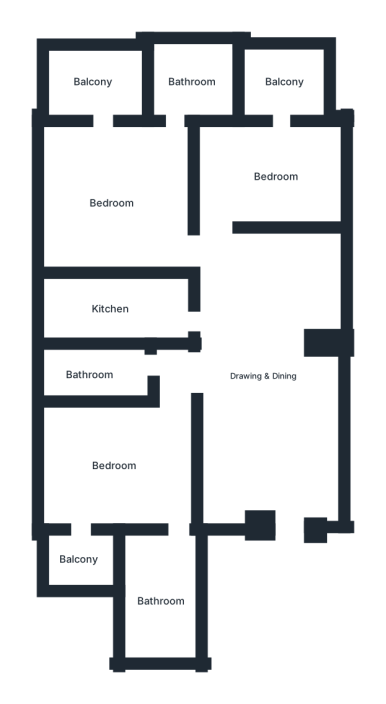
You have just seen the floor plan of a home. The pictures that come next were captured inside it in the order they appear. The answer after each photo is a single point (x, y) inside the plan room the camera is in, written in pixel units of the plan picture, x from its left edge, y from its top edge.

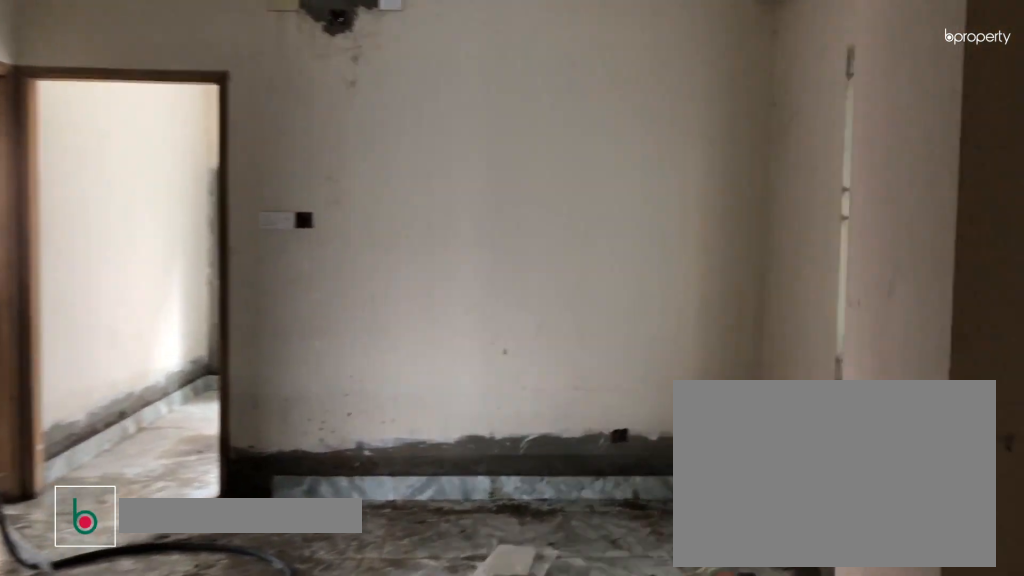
(263, 374)
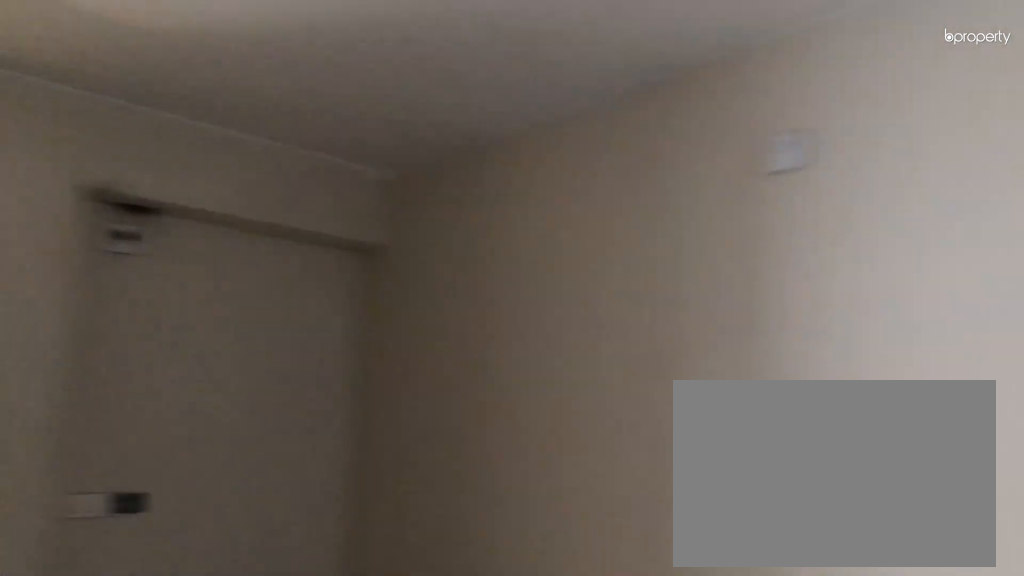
(263, 374)
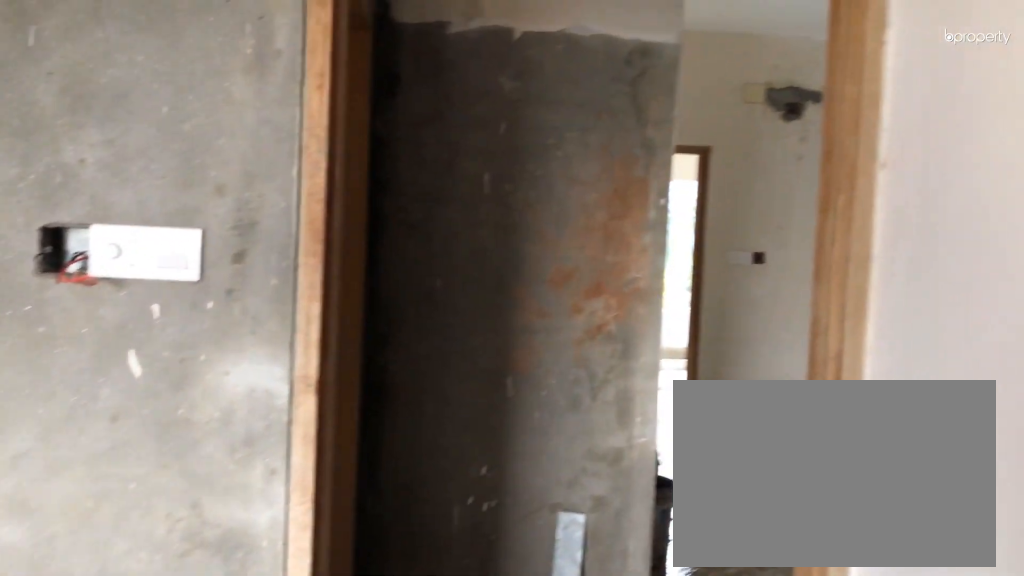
(112, 465)
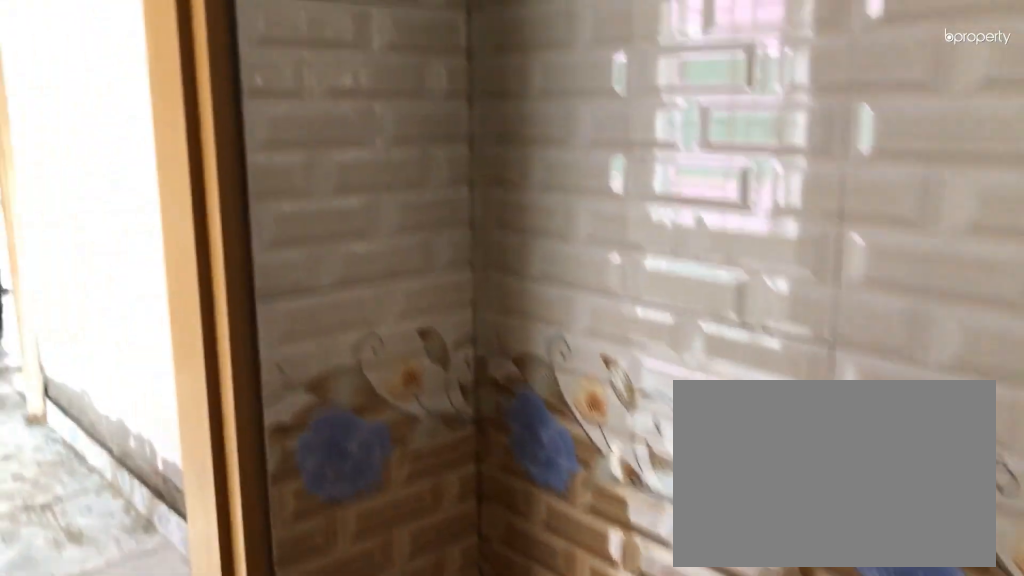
(162, 601)
